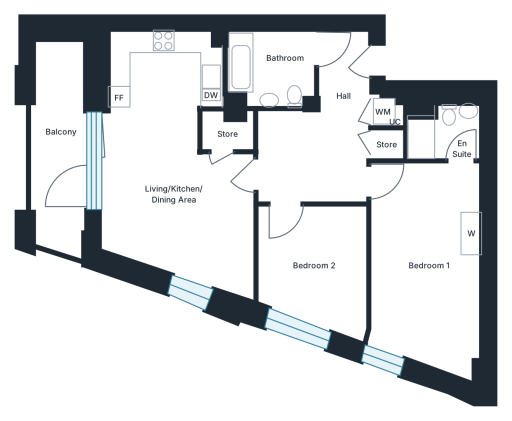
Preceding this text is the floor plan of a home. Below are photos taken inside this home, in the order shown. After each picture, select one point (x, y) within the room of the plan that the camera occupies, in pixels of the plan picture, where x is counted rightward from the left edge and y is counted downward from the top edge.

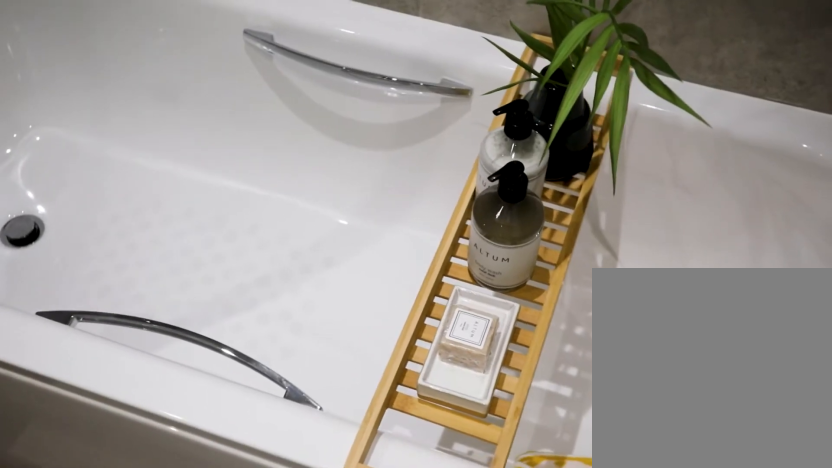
(272, 66)
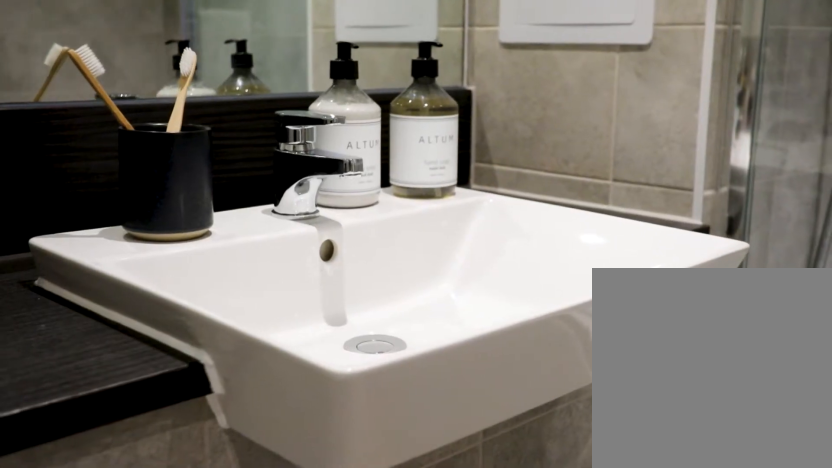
(272, 65)
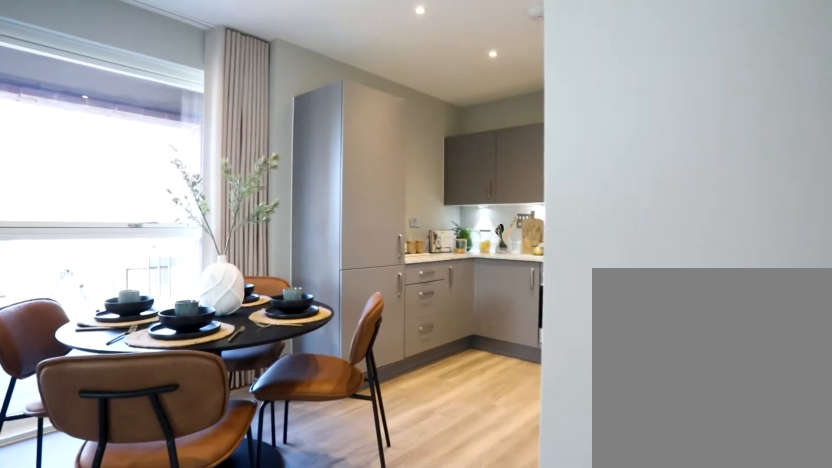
(175, 162)
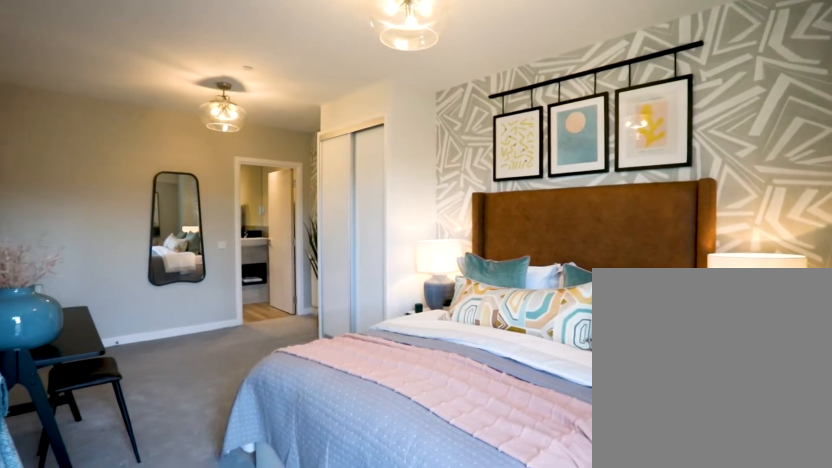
(430, 245)
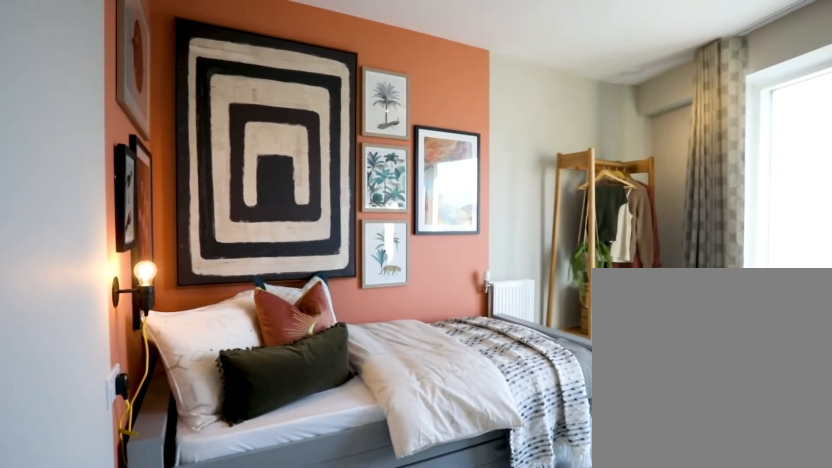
(315, 267)
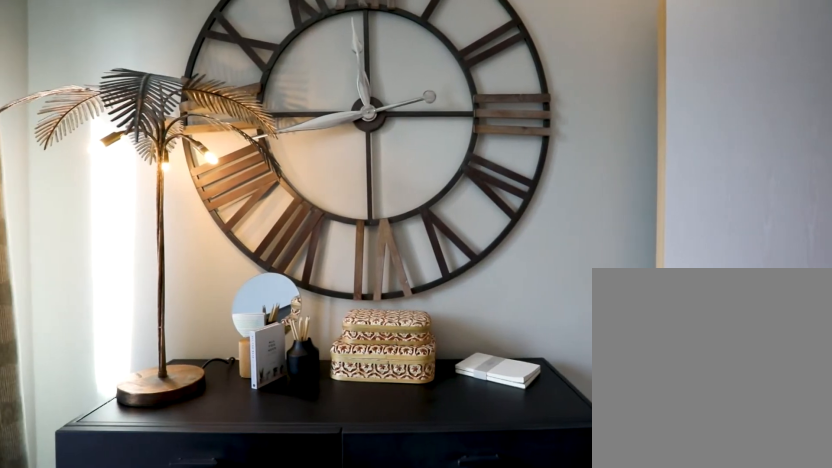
(315, 267)
